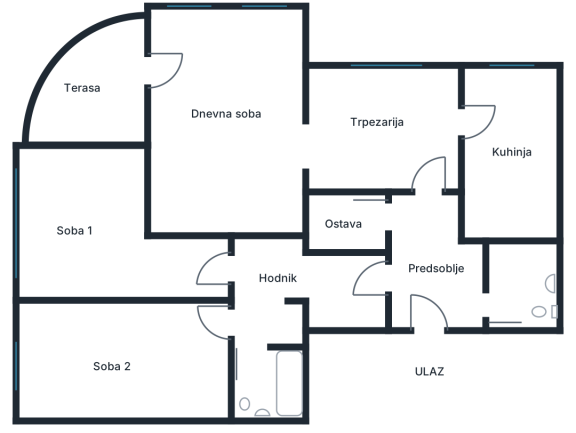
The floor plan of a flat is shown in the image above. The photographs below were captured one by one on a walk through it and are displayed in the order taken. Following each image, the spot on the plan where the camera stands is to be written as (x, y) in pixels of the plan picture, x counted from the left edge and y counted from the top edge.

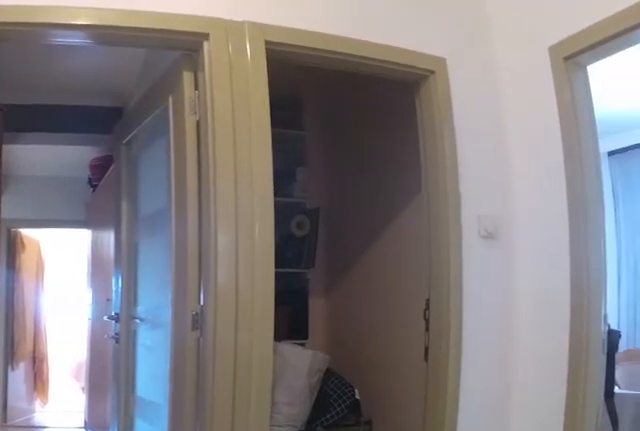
(458, 280)
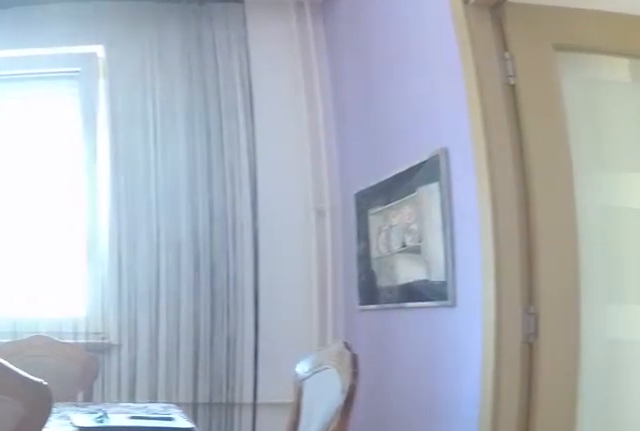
(435, 198)
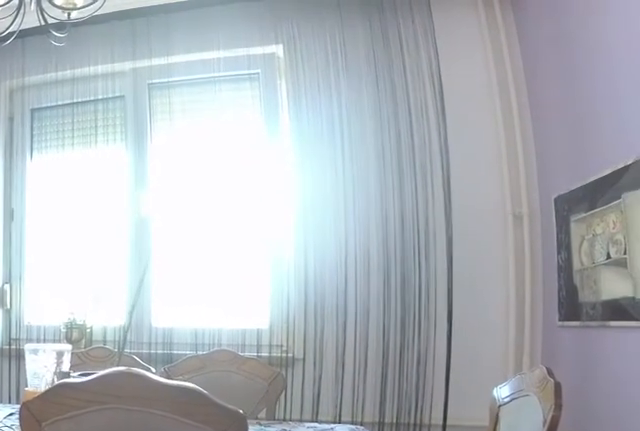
(437, 191)
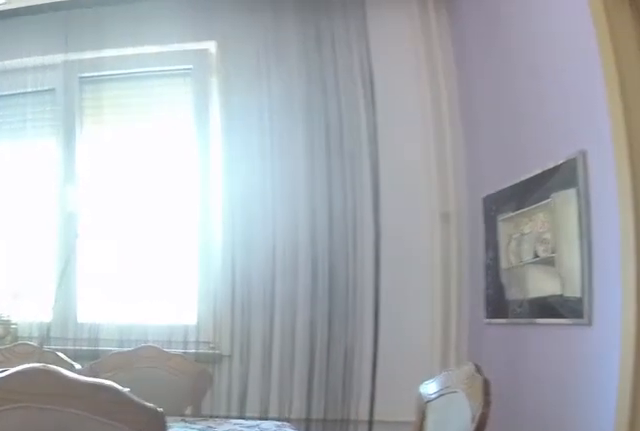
(435, 192)
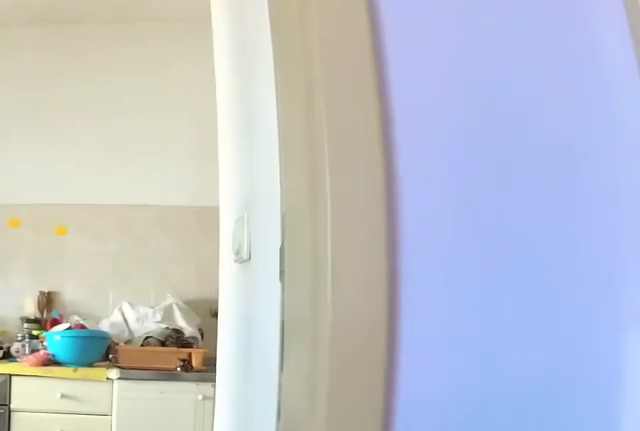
(428, 156)
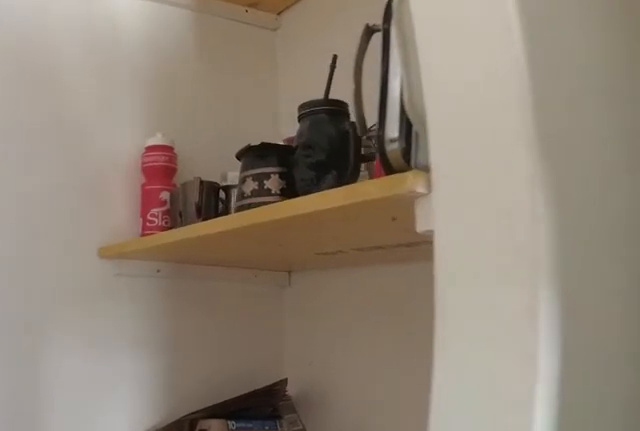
(507, 171)
